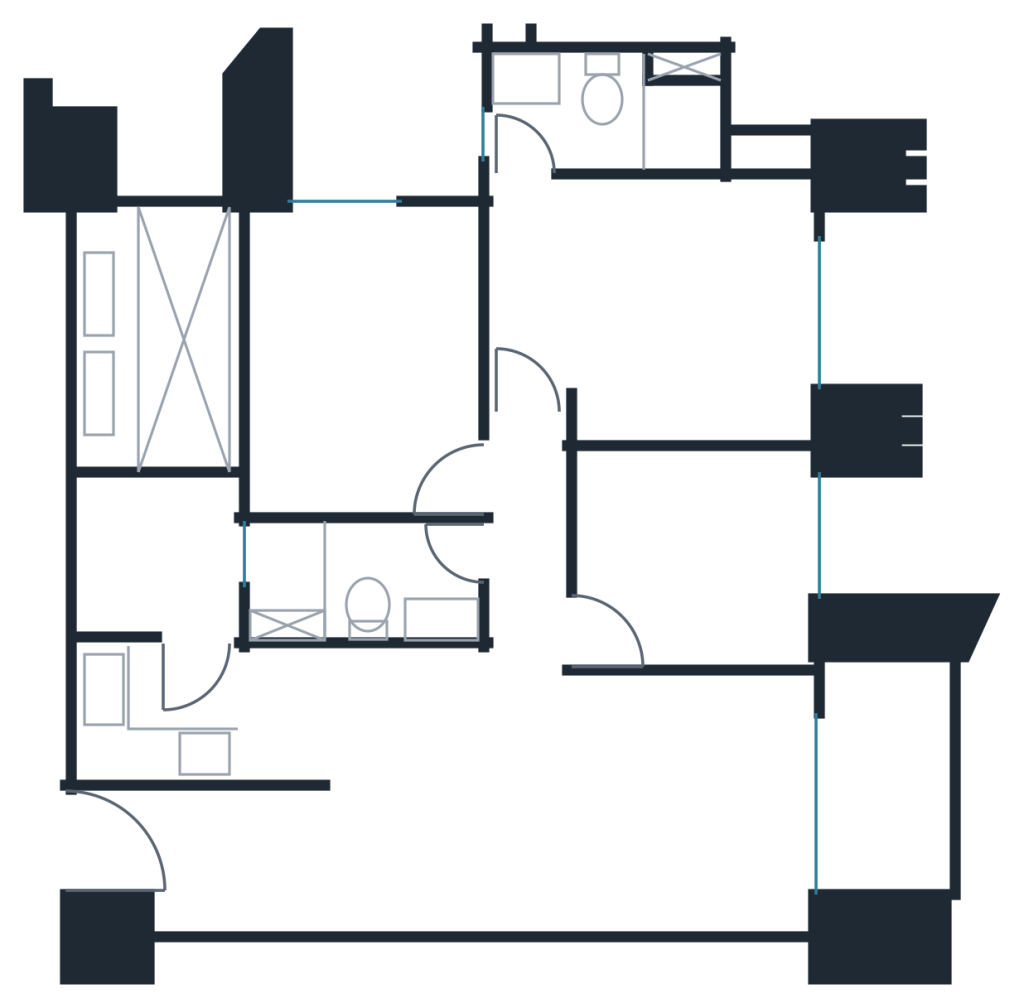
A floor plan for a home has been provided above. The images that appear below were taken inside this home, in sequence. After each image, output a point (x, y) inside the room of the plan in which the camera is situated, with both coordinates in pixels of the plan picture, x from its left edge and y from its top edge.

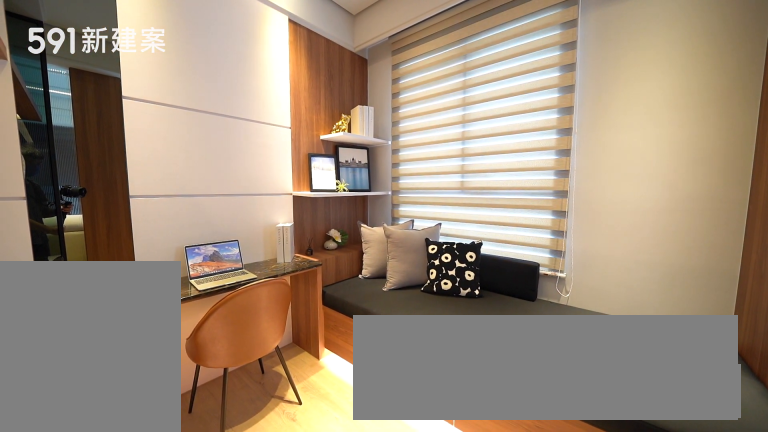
(698, 558)
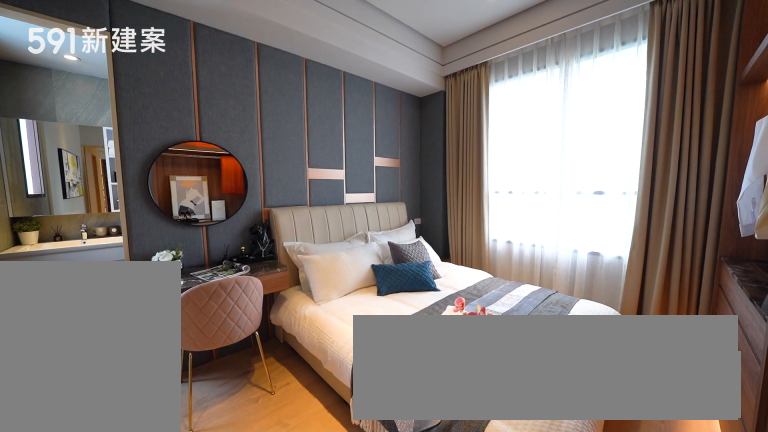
(659, 302)
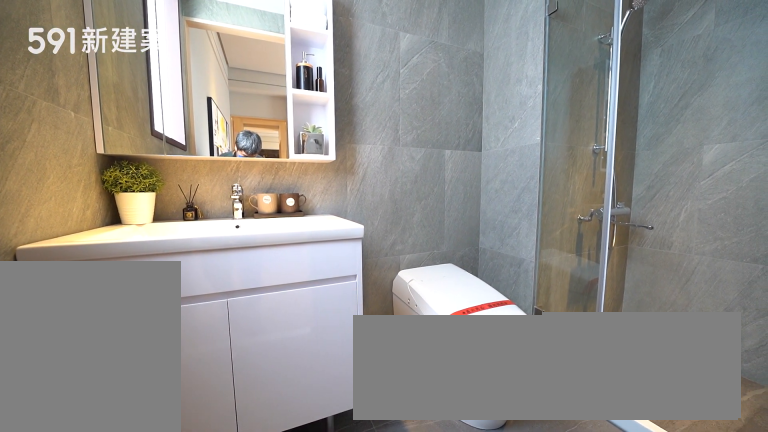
(605, 105)
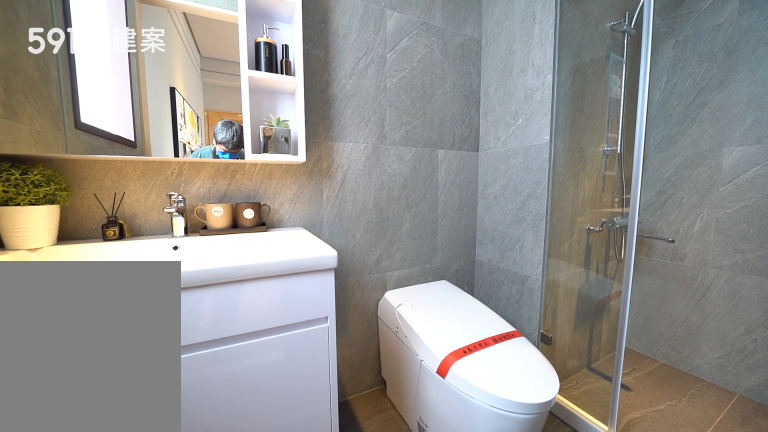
(605, 105)
